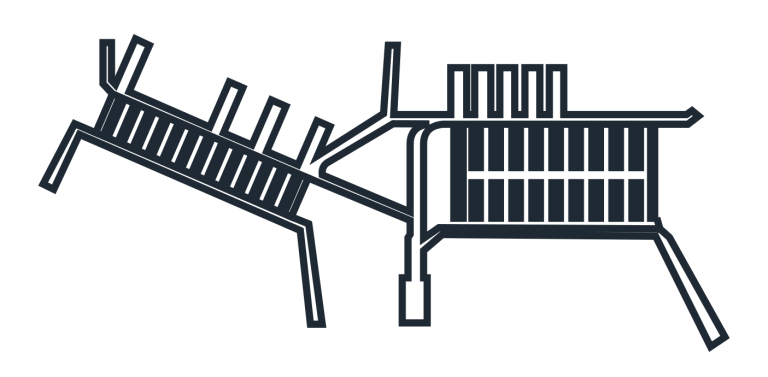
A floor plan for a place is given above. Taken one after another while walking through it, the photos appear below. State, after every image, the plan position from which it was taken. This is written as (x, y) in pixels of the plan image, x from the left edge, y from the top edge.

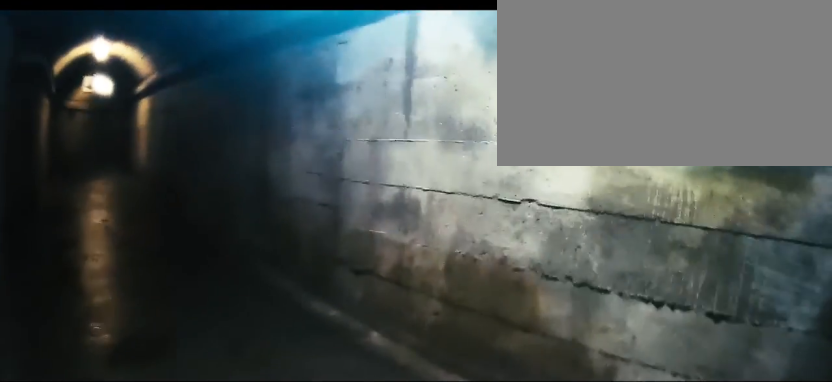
(621, 228)
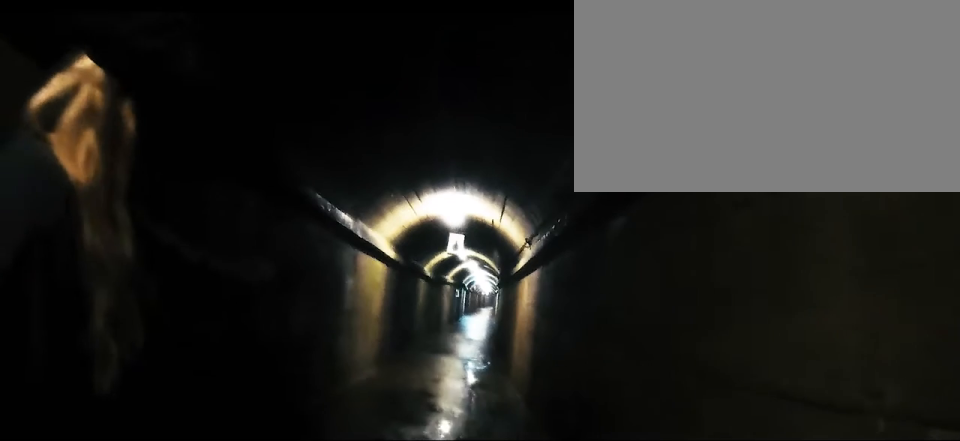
(673, 122)
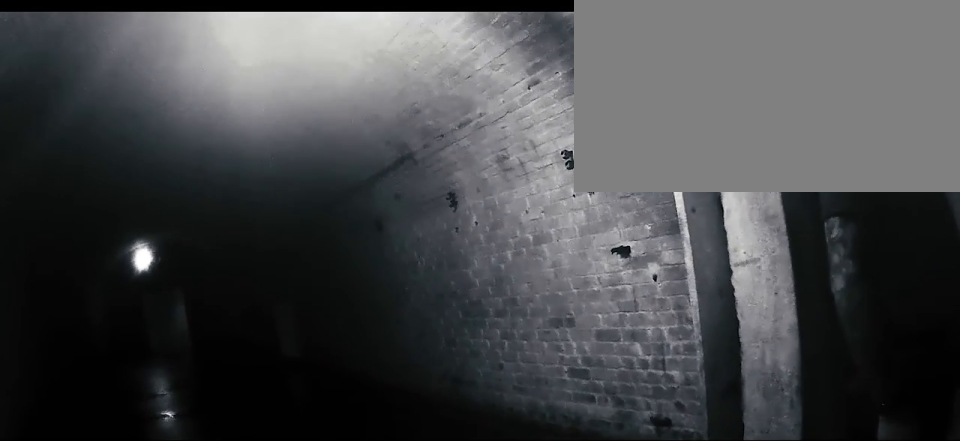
(199, 126)
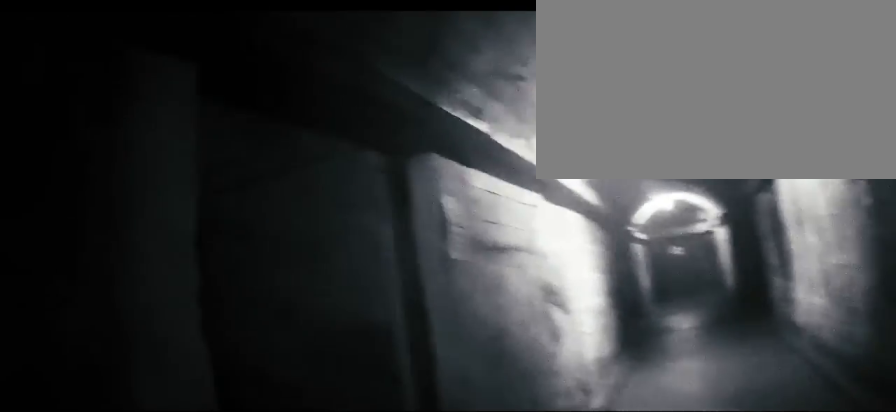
(193, 119)
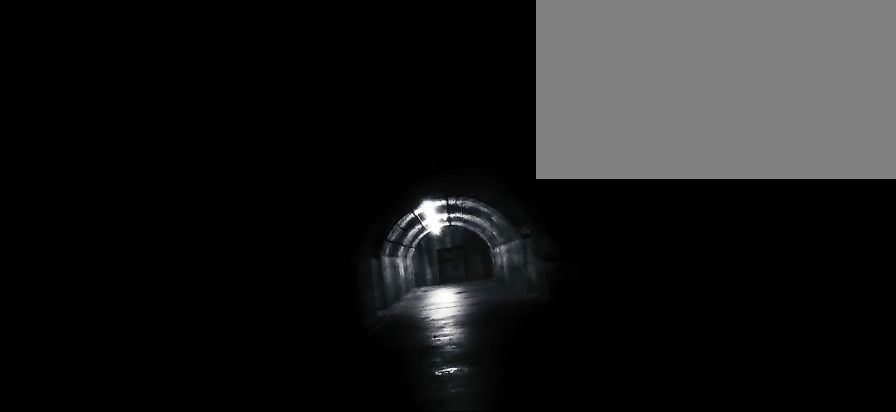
(392, 59)
